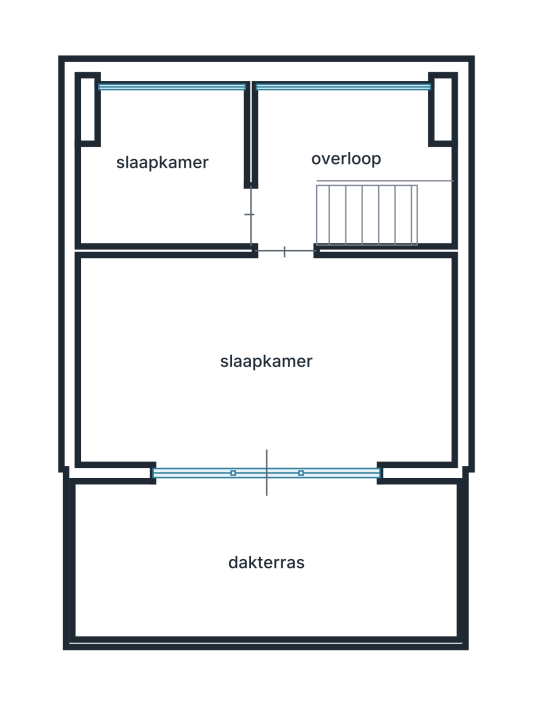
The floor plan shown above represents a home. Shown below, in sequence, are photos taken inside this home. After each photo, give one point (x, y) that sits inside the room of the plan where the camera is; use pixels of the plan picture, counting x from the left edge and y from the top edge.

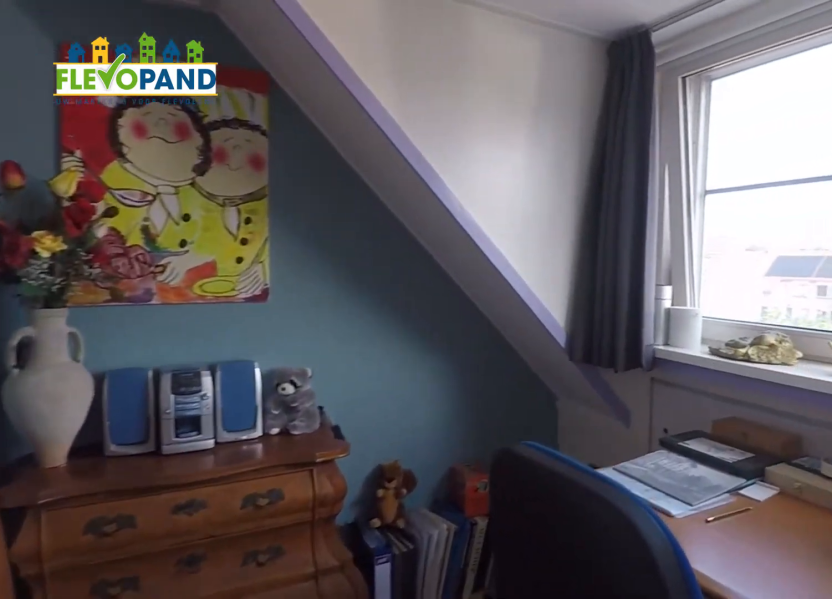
(166, 170)
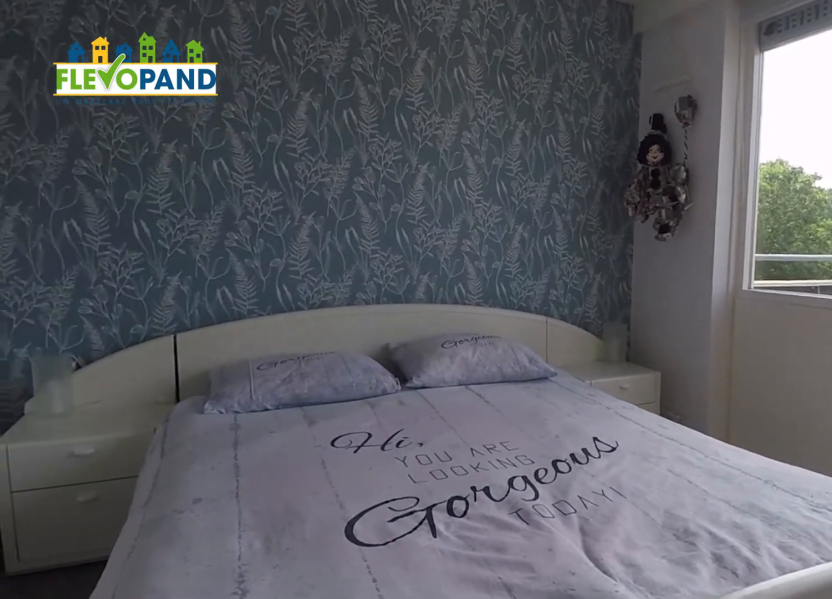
(266, 360)
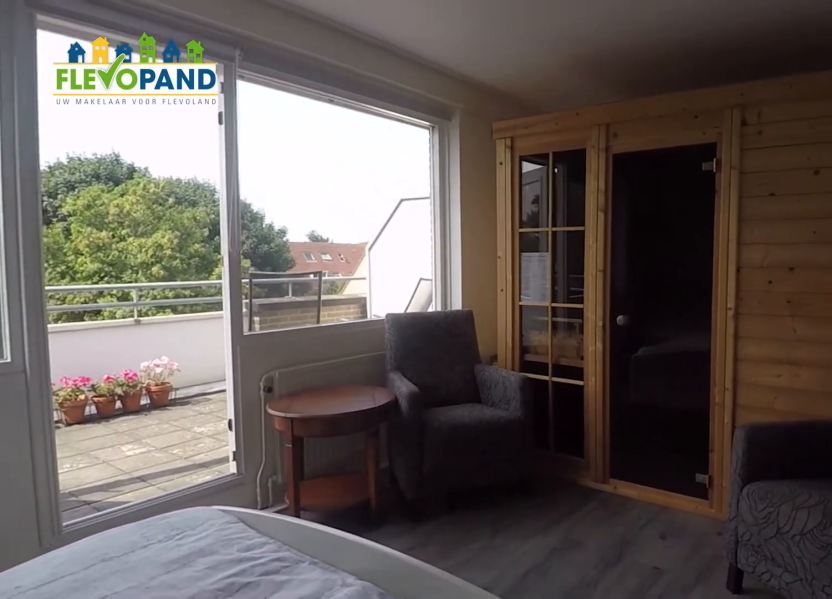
(266, 360)
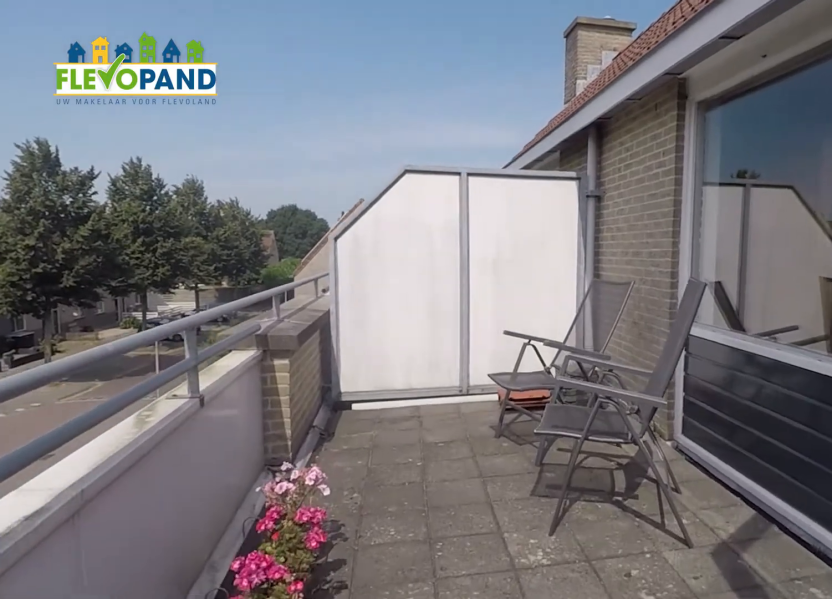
(265, 561)
